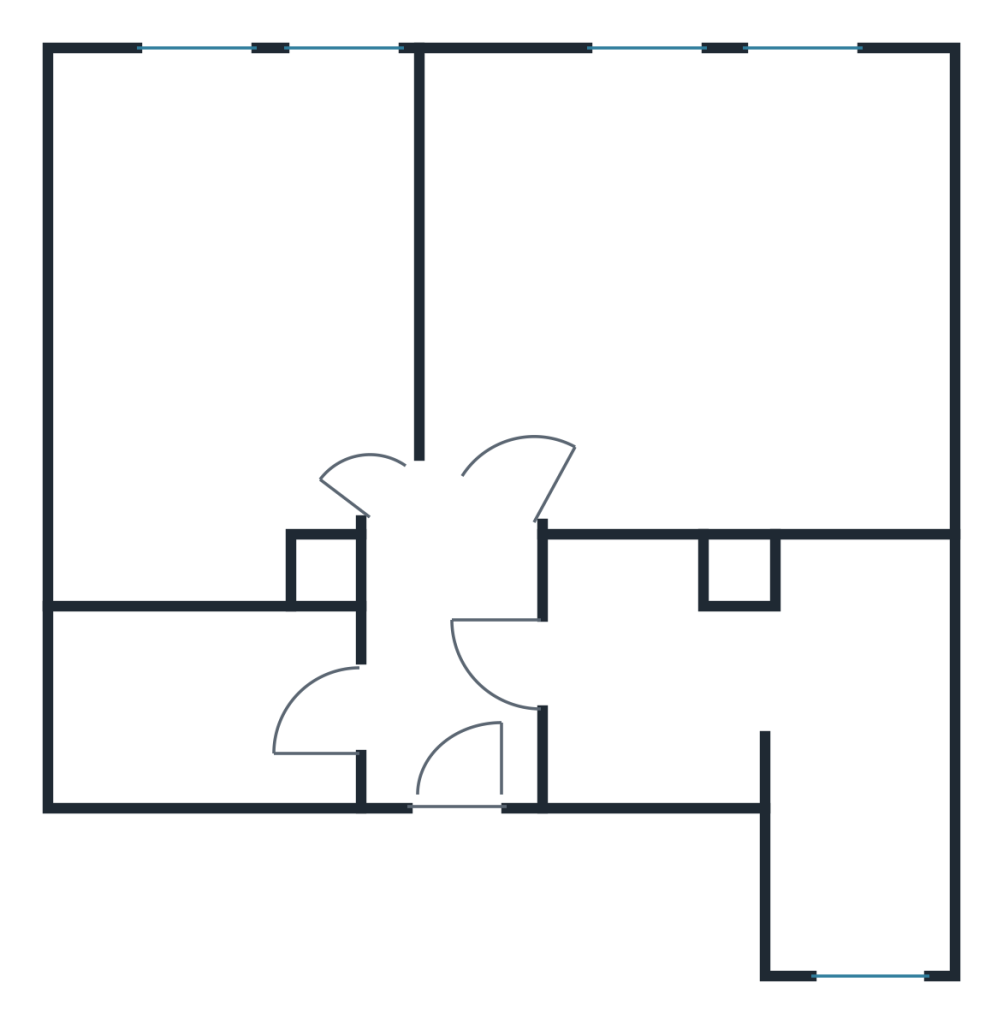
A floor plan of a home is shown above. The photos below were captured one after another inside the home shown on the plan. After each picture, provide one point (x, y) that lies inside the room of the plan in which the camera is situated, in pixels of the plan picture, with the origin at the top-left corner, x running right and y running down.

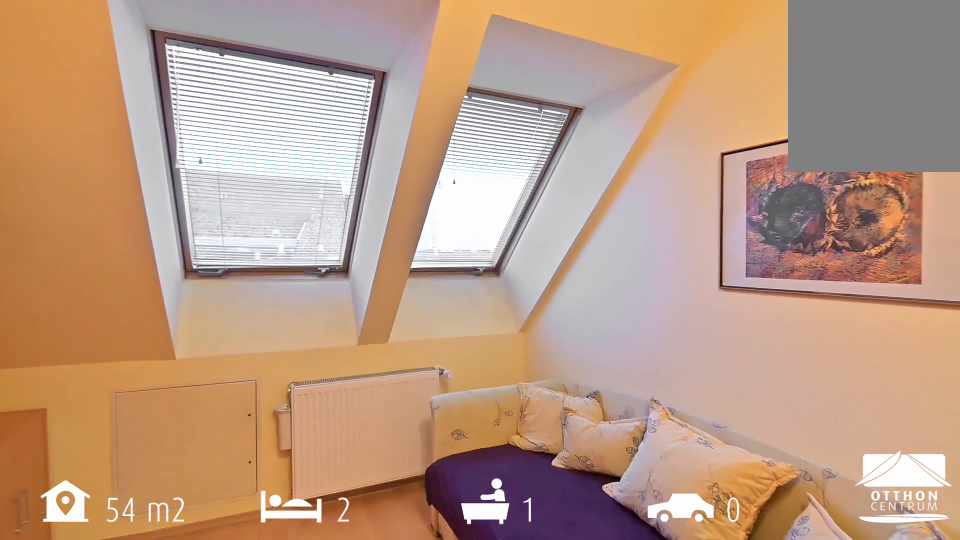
(223, 323)
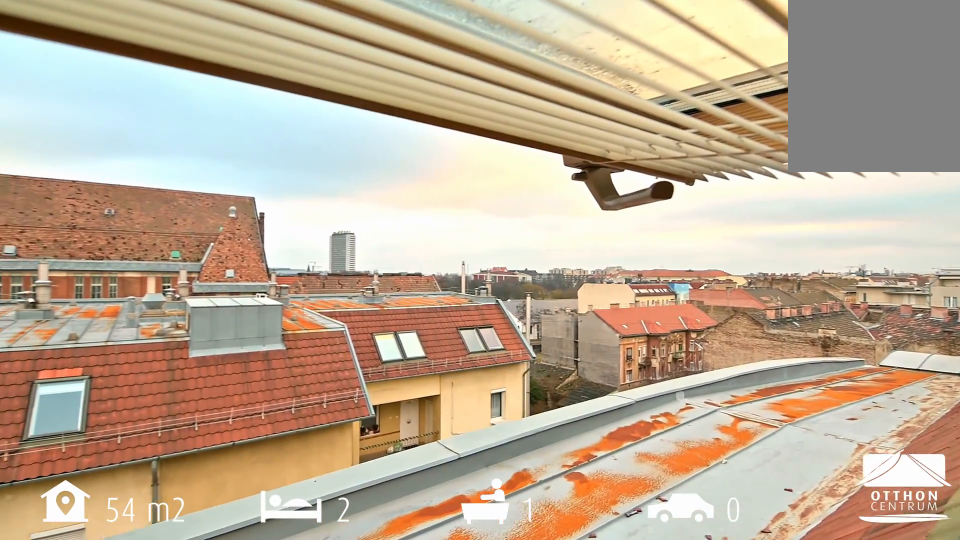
(223, 323)
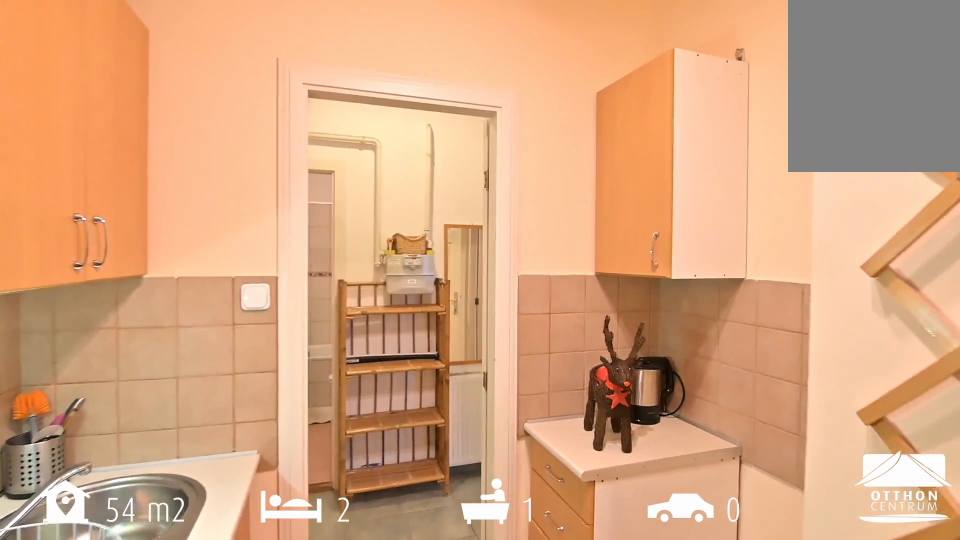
(844, 688)
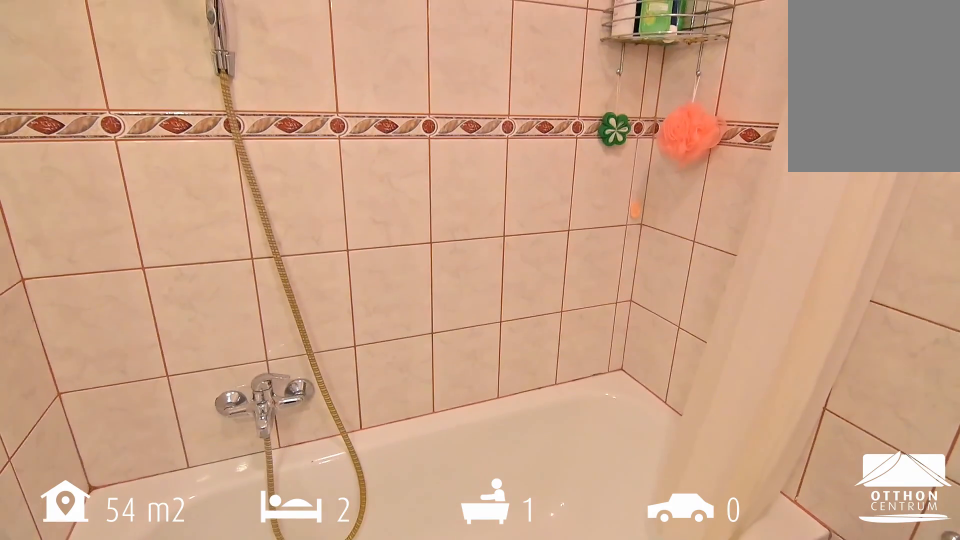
(208, 685)
